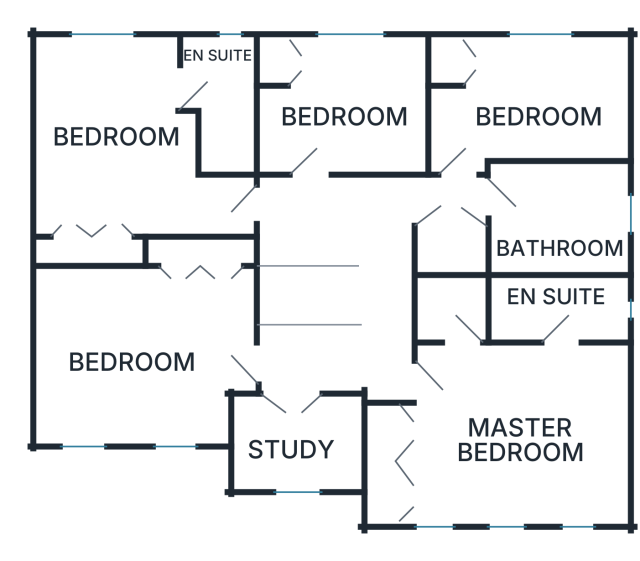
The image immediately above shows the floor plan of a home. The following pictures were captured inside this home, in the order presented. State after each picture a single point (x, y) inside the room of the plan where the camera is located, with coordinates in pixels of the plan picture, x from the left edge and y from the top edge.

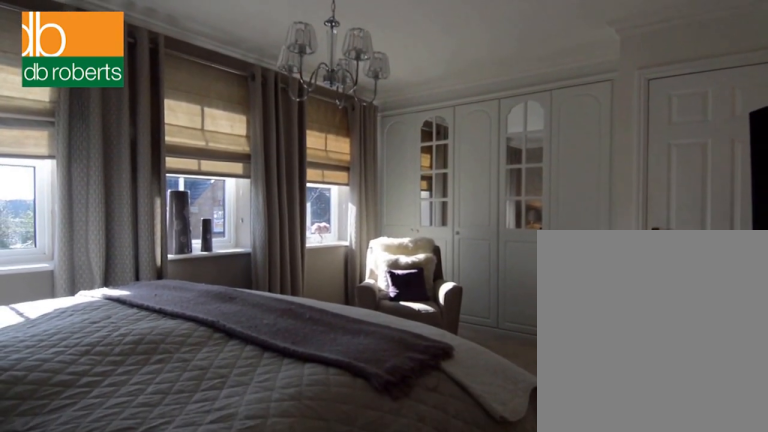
(498, 424)
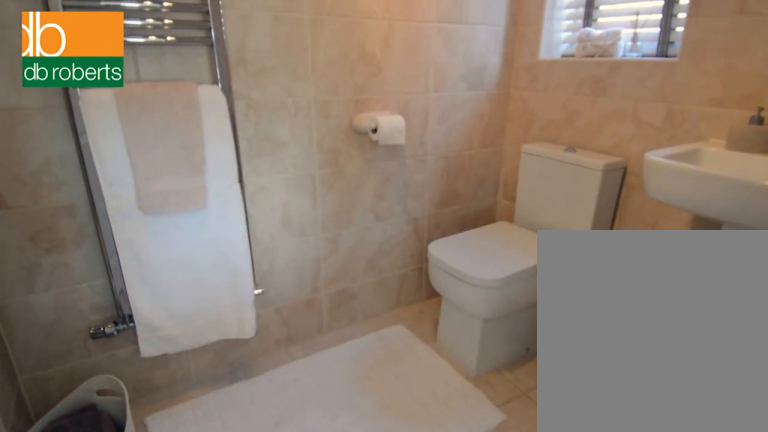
(558, 307)
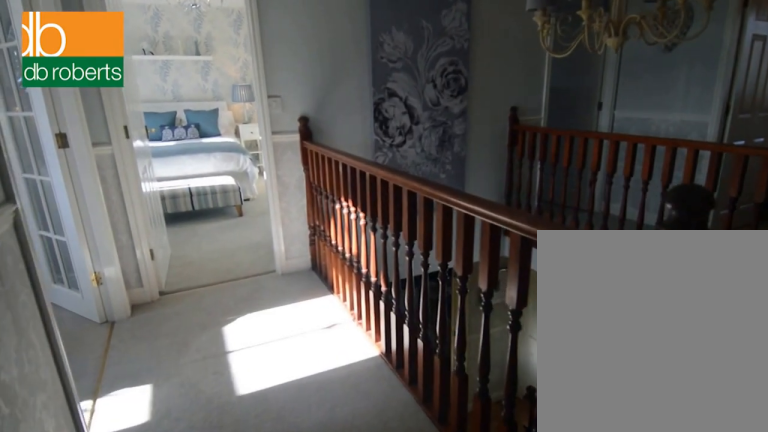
(357, 276)
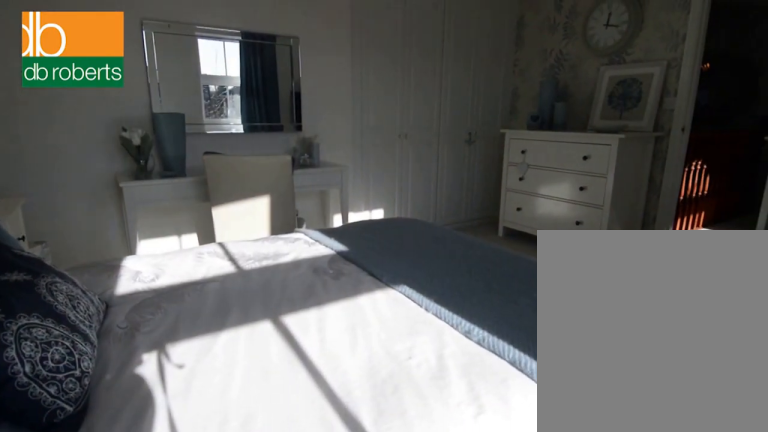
(148, 346)
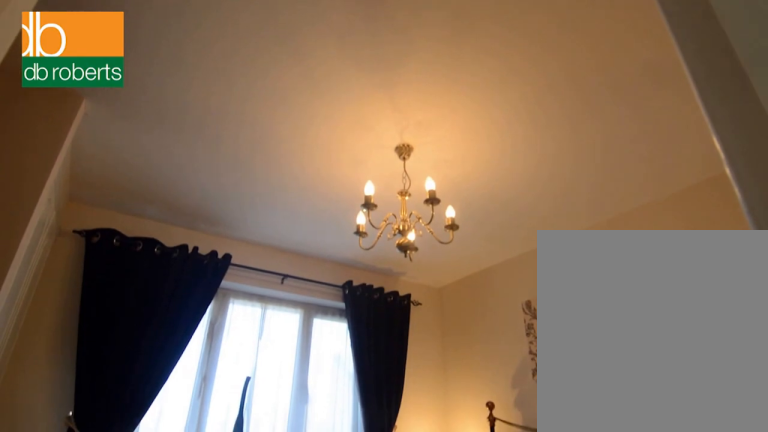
(343, 104)
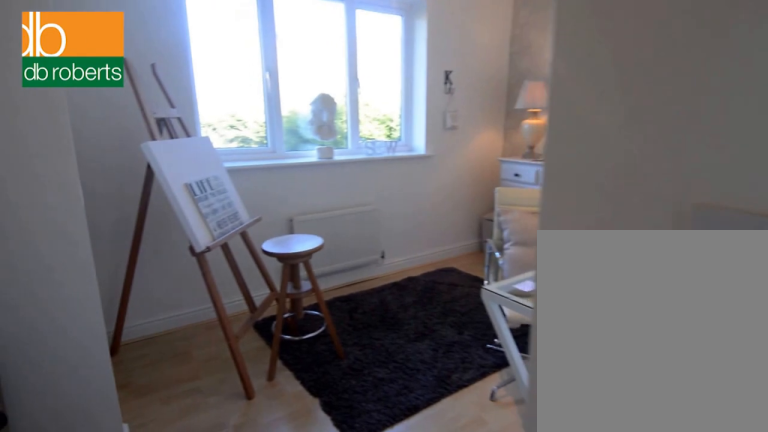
(526, 99)
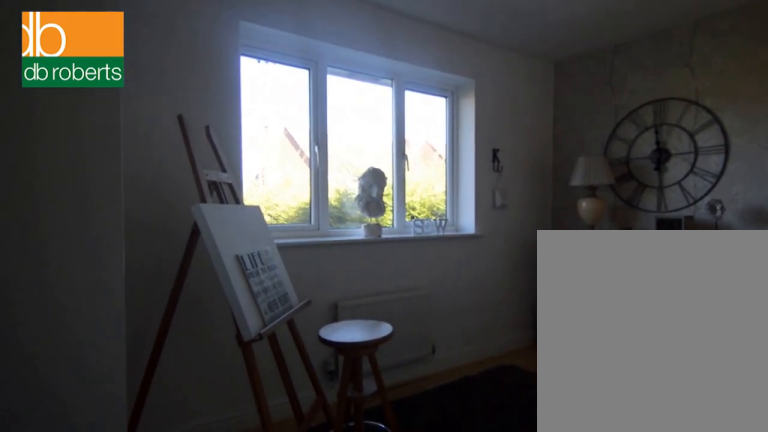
(526, 99)
